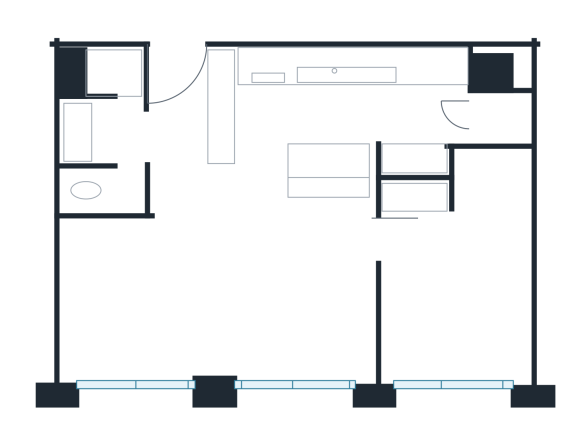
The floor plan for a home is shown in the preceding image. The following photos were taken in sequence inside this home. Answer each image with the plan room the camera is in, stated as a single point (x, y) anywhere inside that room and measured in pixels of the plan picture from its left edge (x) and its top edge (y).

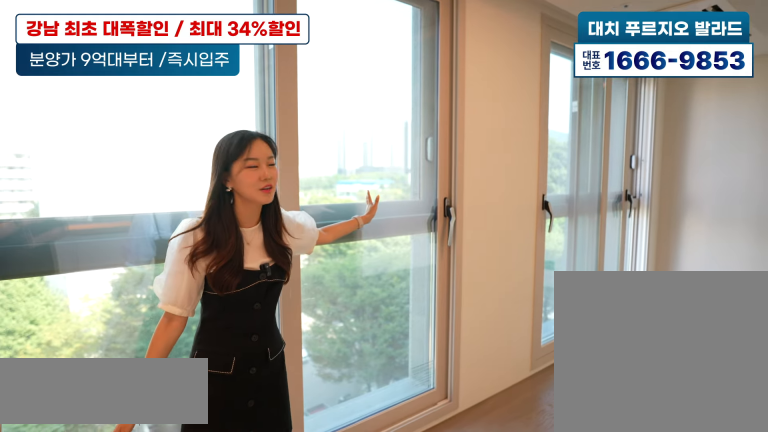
(195, 277)
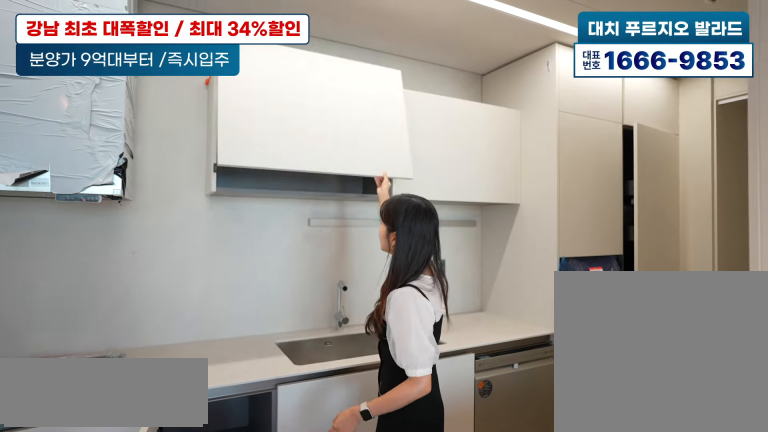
(365, 105)
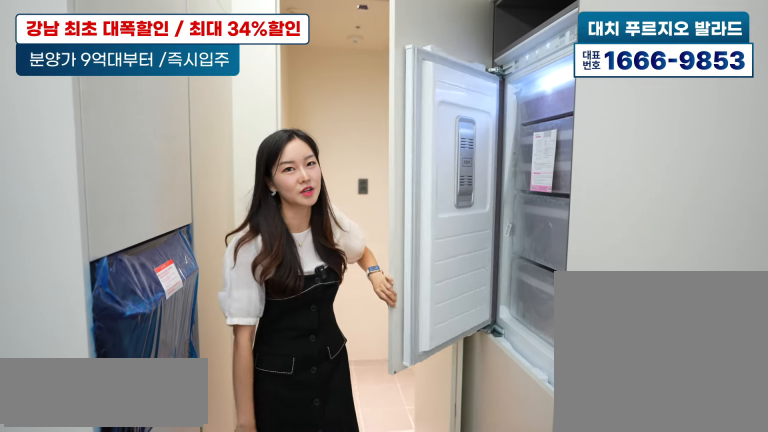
(366, 105)
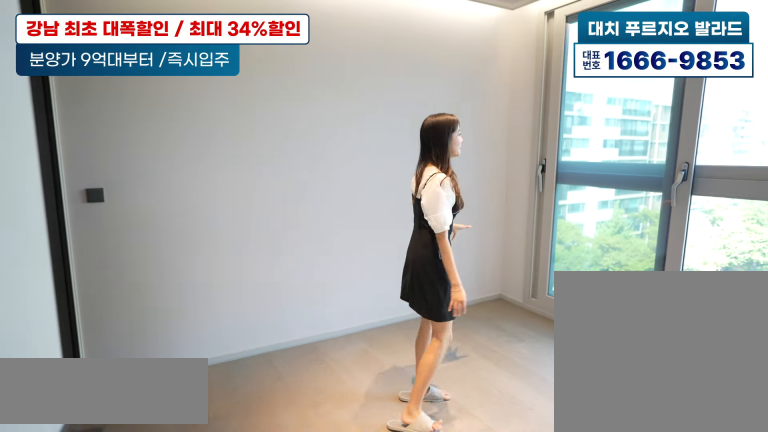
(450, 290)
